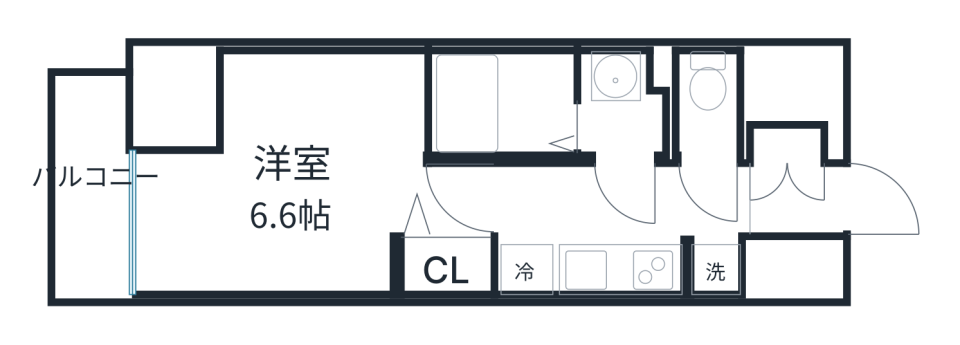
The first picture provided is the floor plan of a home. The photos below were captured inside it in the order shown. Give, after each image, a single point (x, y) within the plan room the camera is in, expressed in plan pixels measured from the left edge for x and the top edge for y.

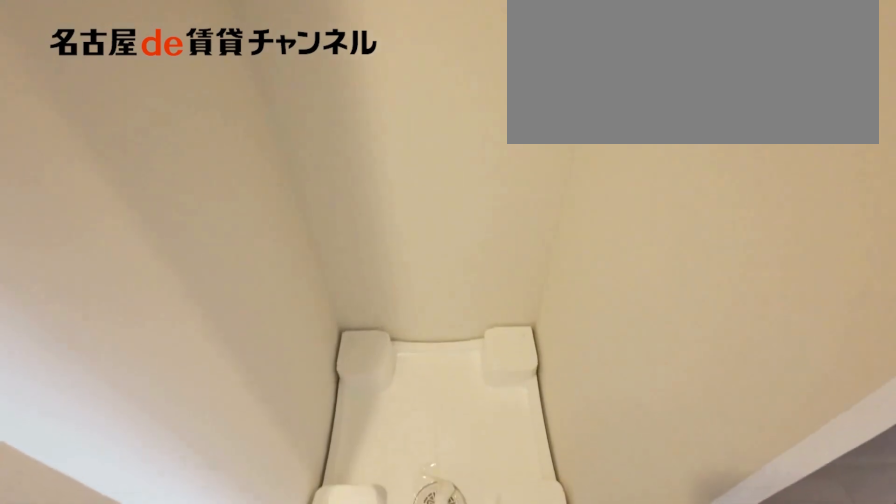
(712, 268)
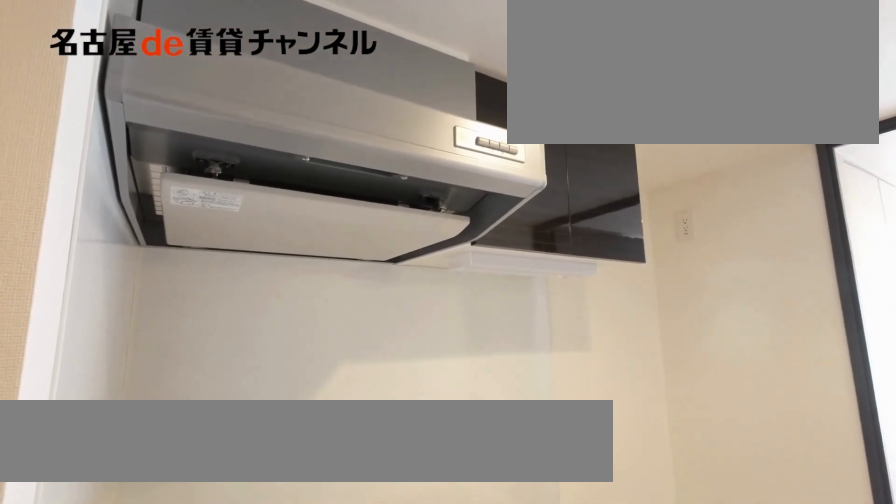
(590, 265)
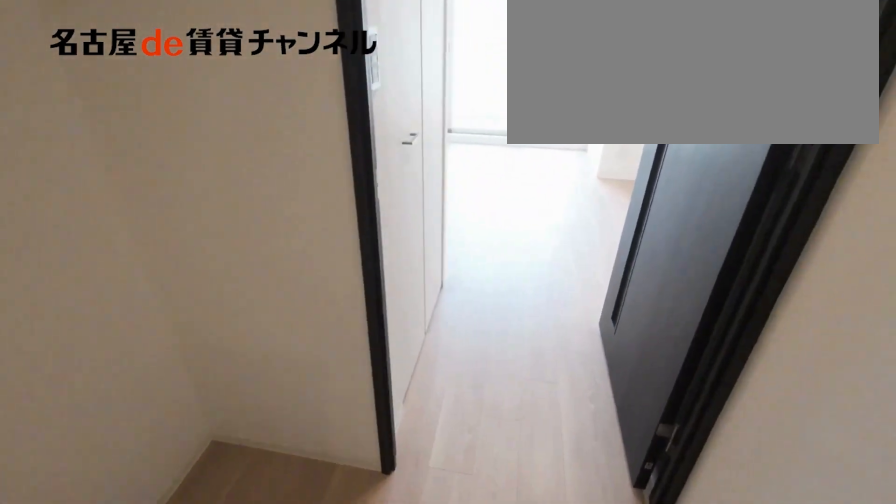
(590, 265)
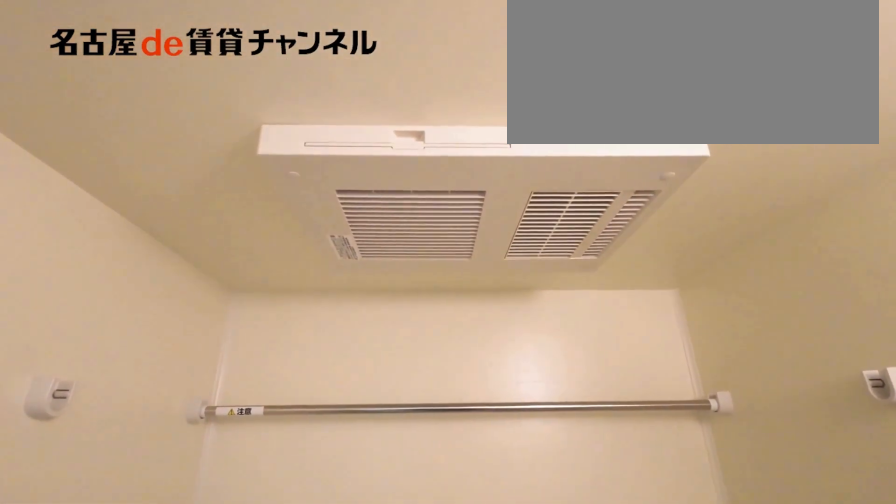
(502, 104)
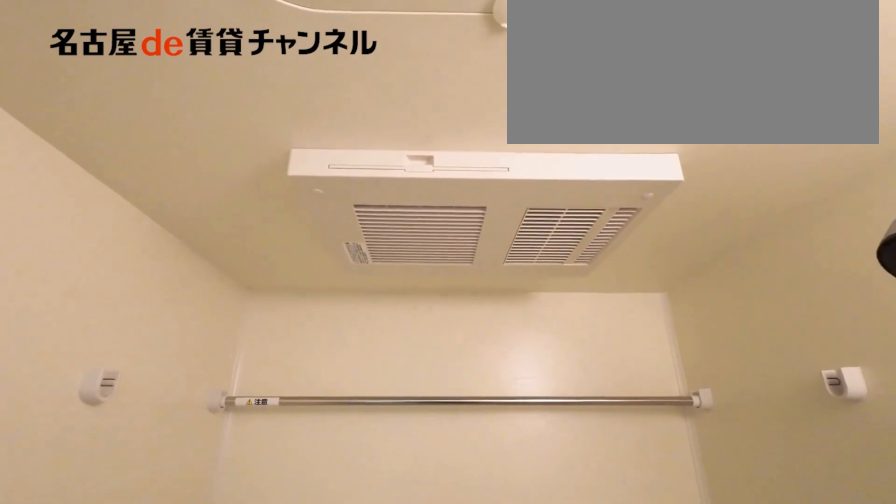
(502, 104)
